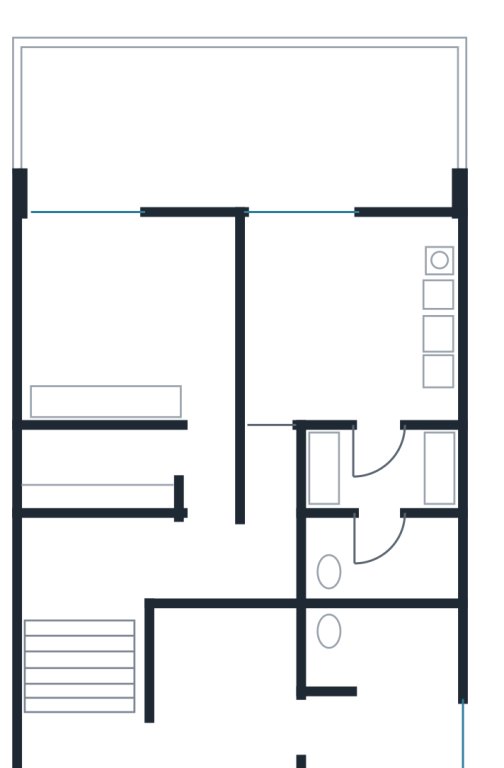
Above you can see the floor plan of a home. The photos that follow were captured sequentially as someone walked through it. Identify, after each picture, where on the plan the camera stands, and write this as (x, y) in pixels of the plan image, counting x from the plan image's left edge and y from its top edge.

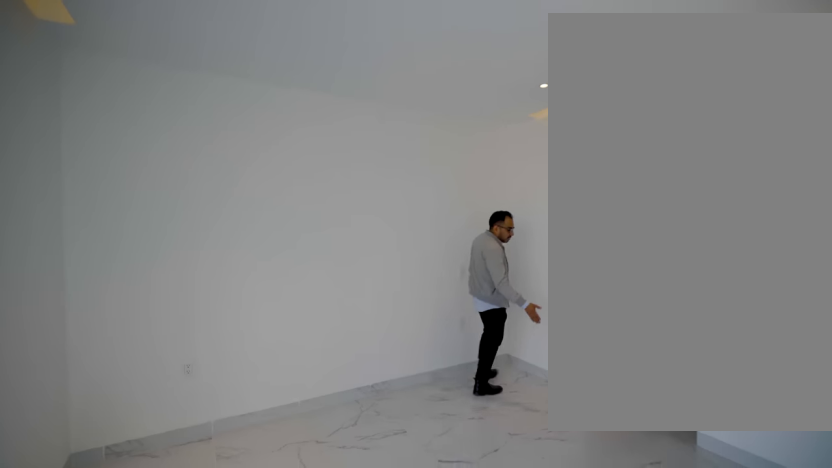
(322, 268)
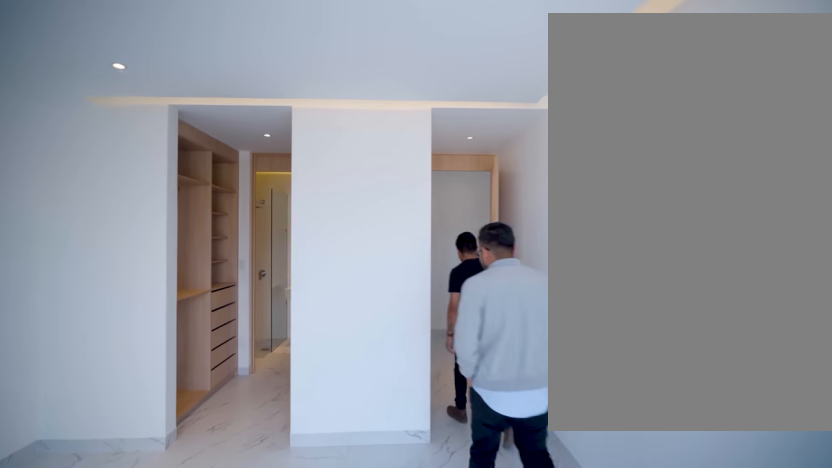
(269, 352)
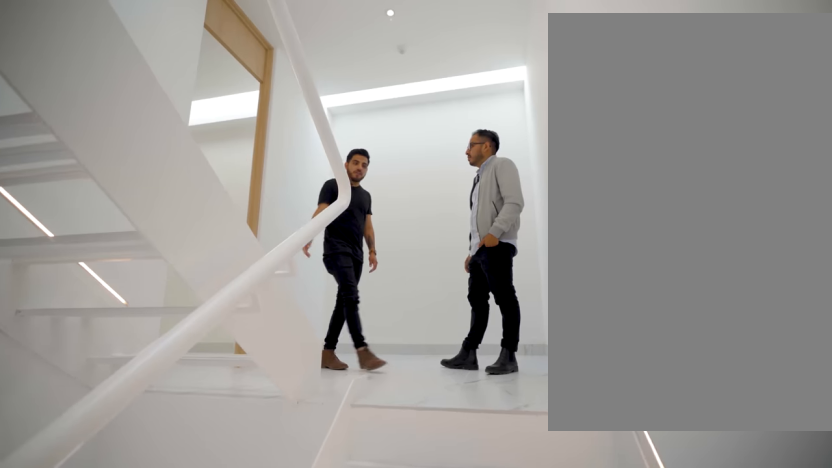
(50, 626)
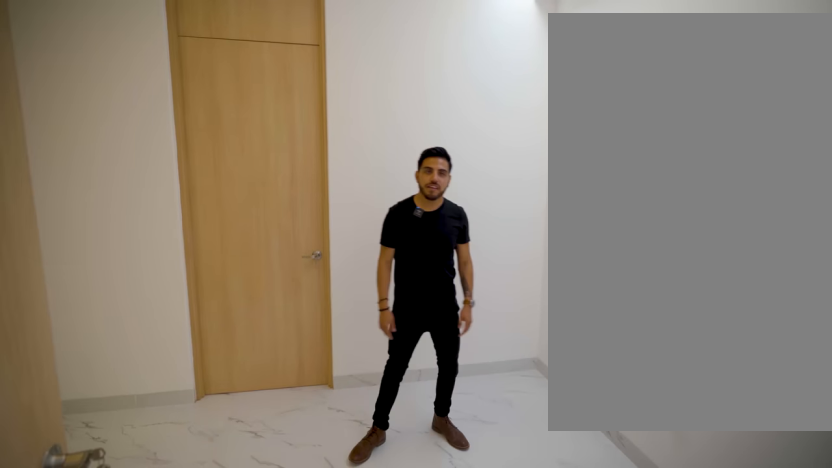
(142, 747)
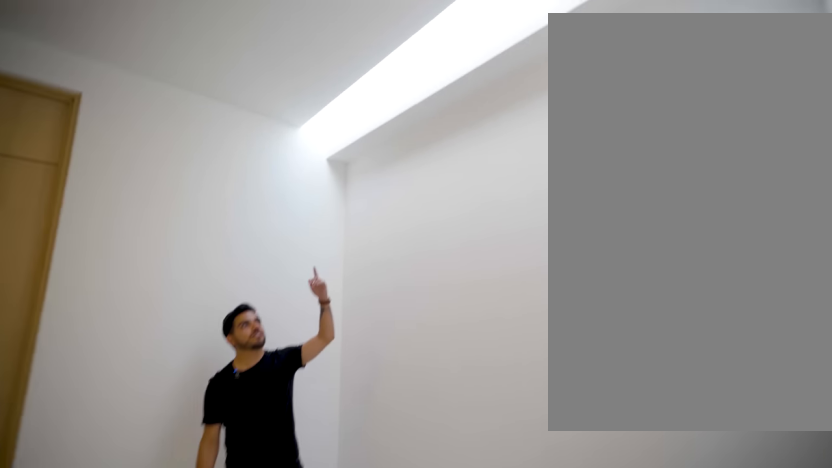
(214, 747)
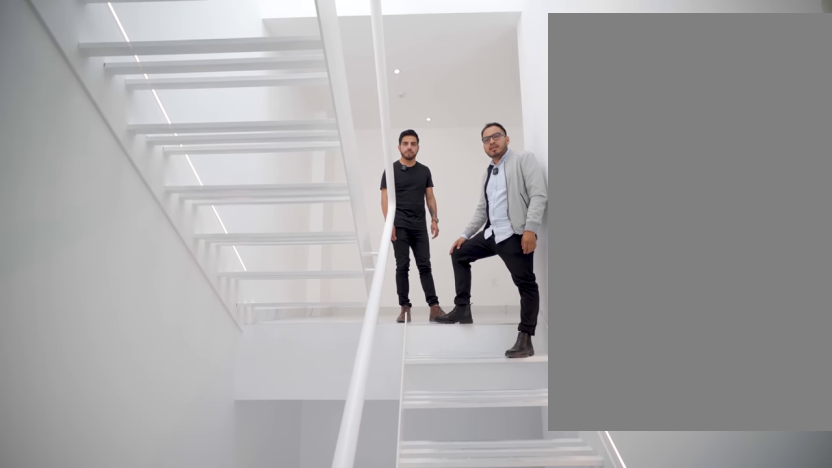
(128, 744)
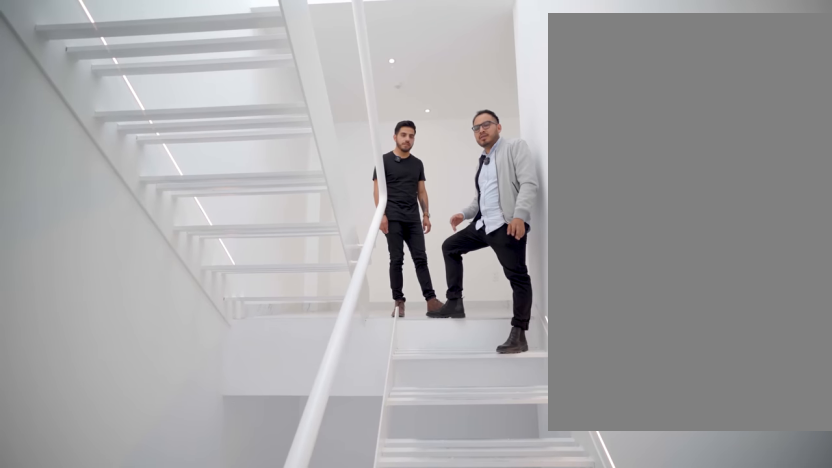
(128, 744)
